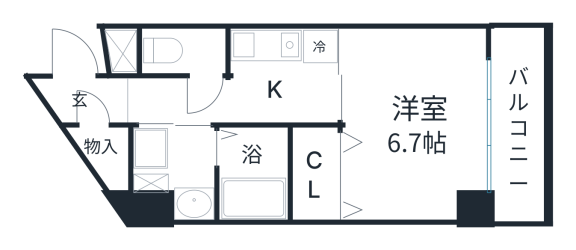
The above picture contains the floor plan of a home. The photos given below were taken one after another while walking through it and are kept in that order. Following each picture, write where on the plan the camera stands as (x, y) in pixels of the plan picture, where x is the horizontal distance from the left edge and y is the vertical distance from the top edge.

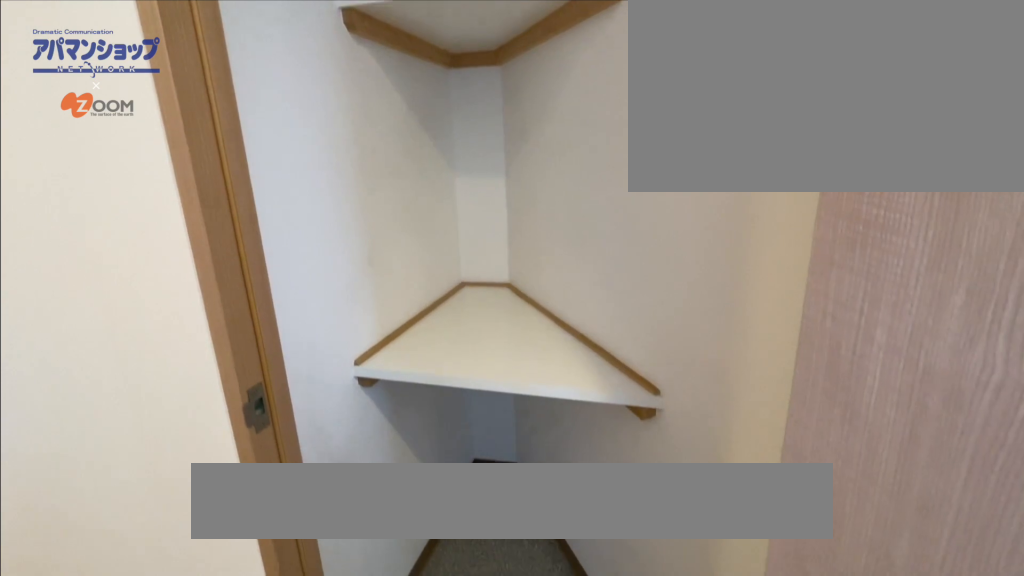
(90, 79)
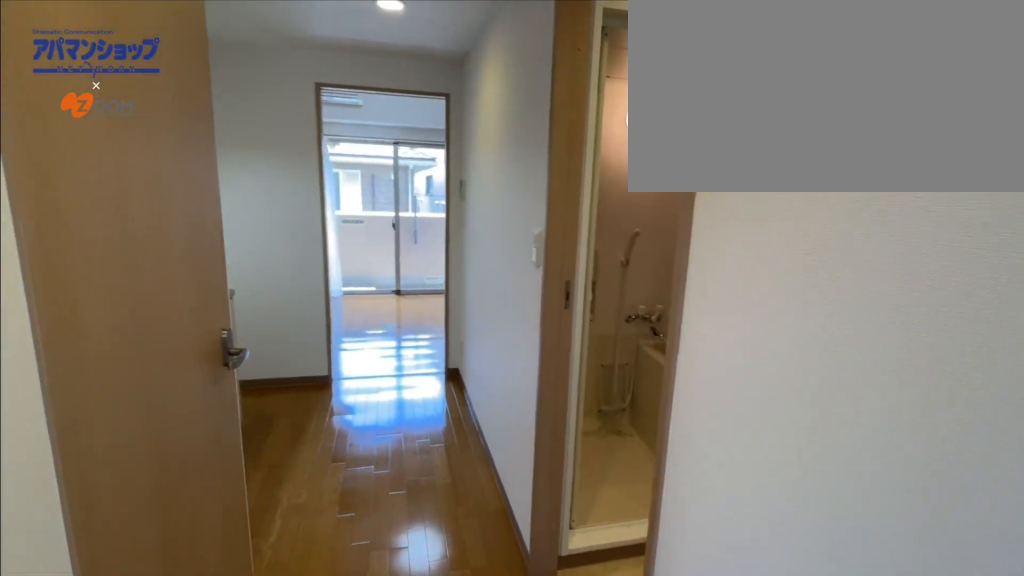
(90, 79)
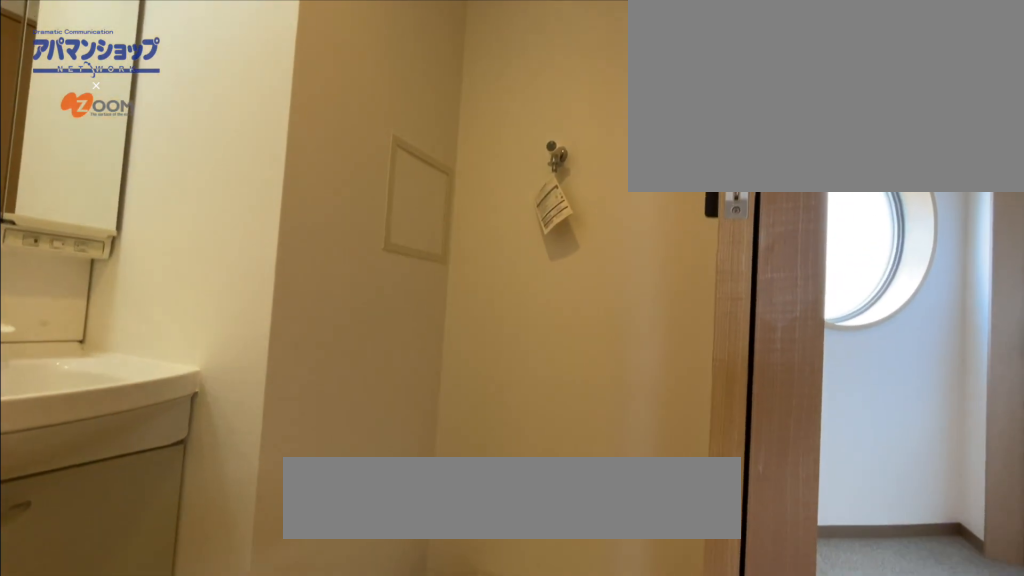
(192, 100)
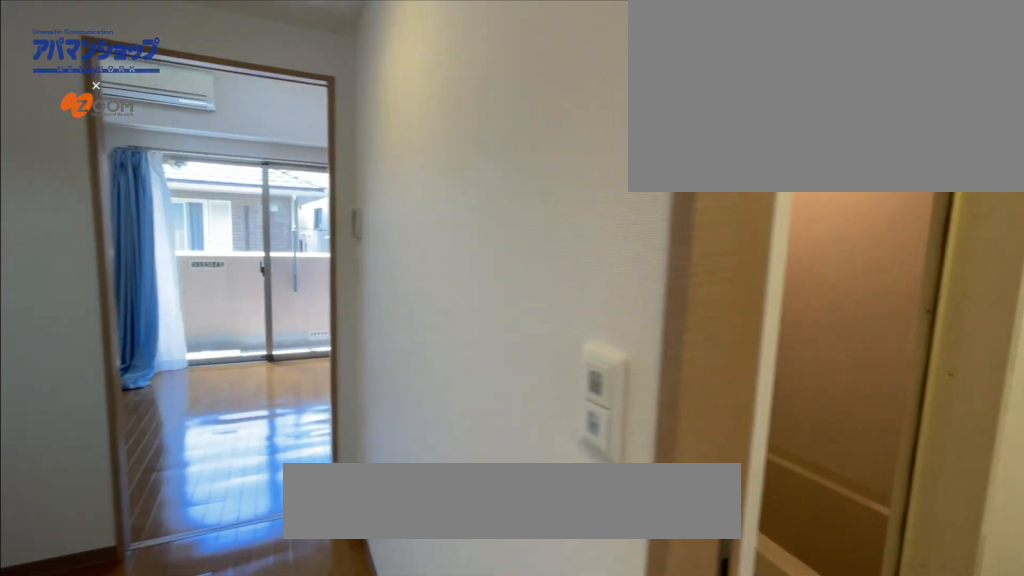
(198, 122)
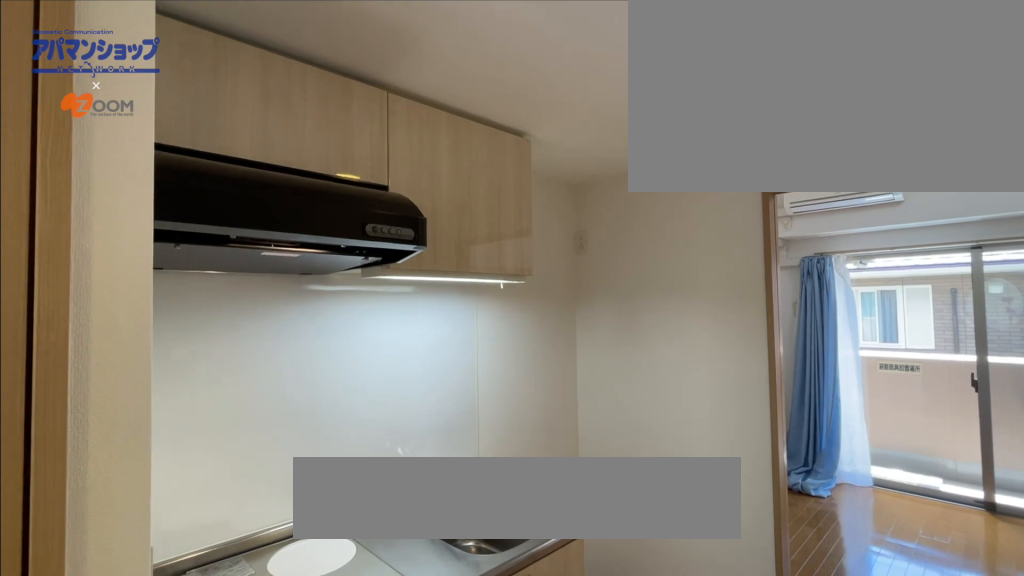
(231, 98)
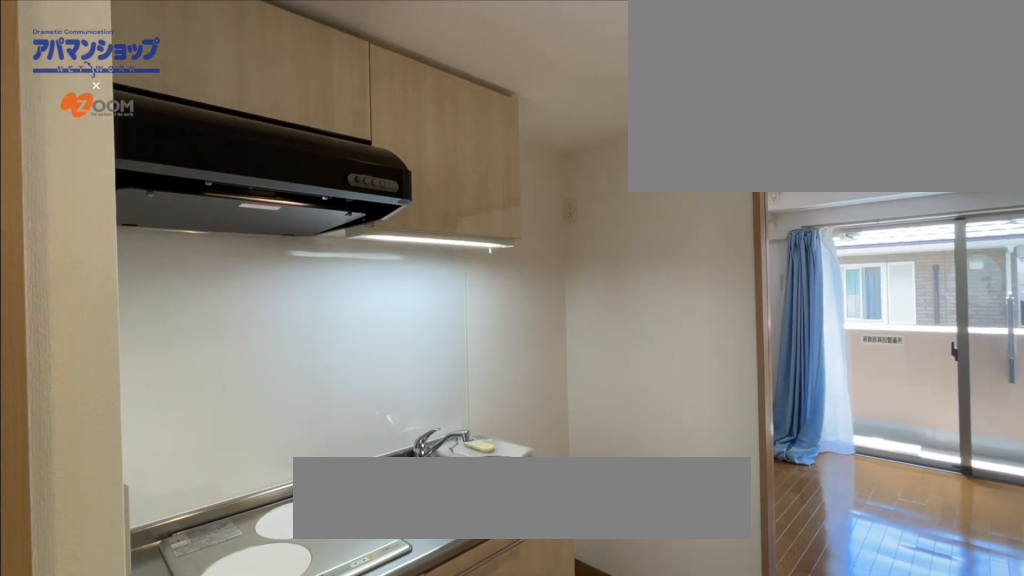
(231, 98)
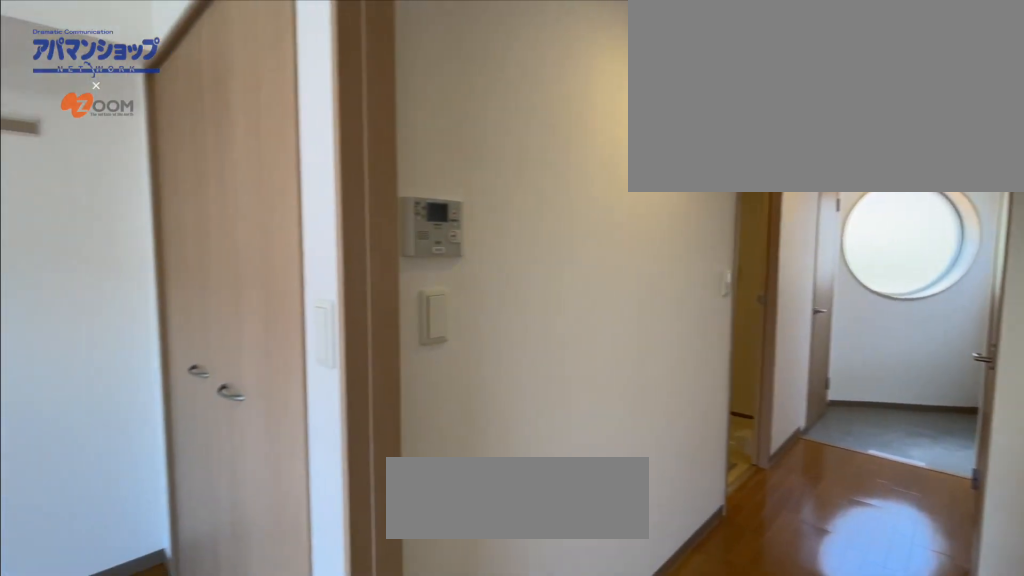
(359, 104)
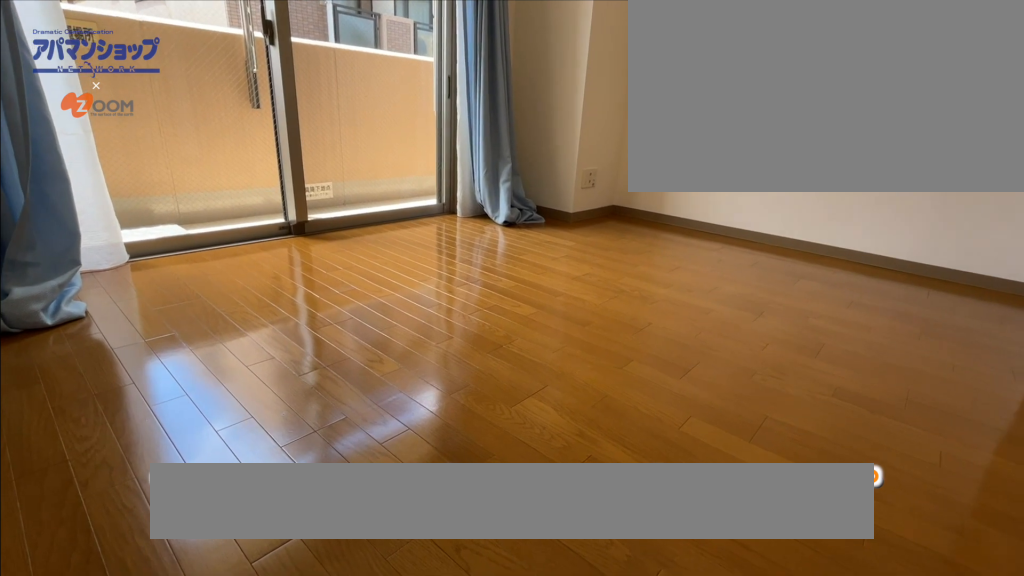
(358, 43)
